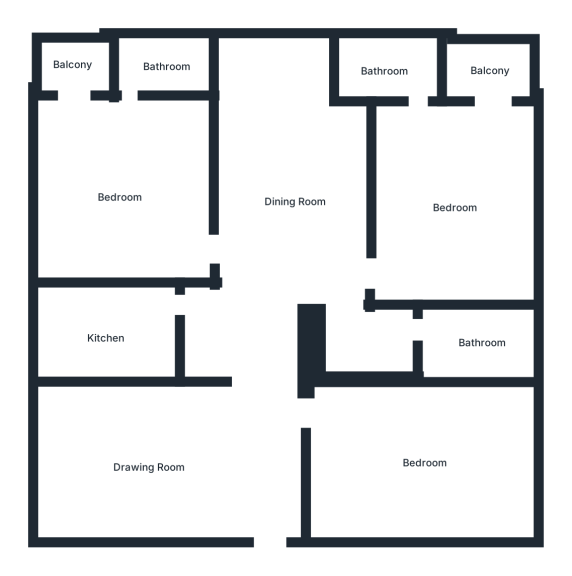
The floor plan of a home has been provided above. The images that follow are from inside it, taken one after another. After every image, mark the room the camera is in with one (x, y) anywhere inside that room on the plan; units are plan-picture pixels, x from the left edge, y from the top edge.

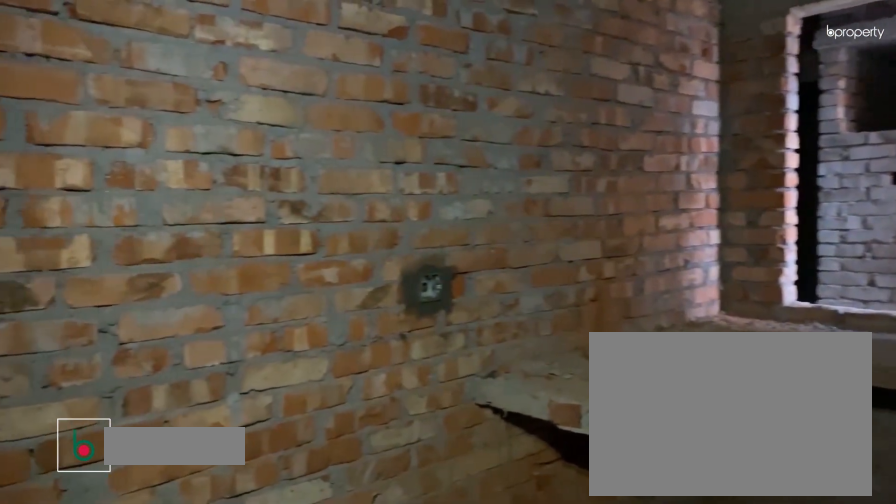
(106, 339)
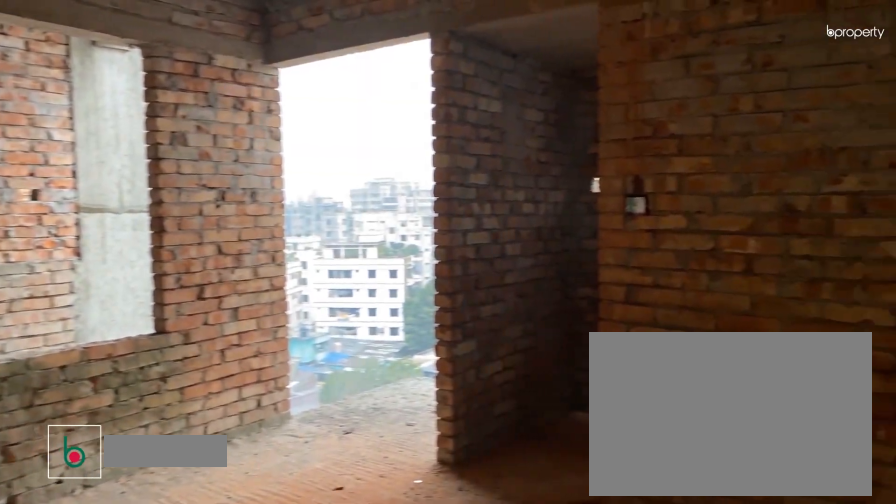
(120, 199)
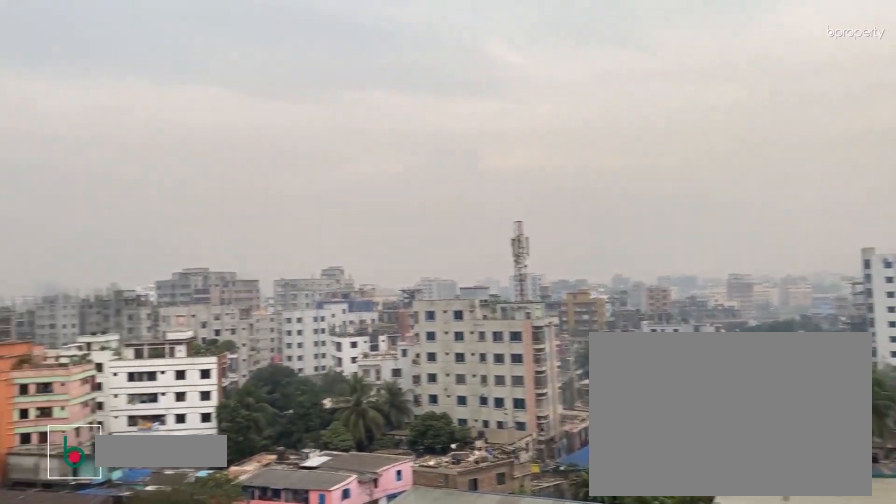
(70, 63)
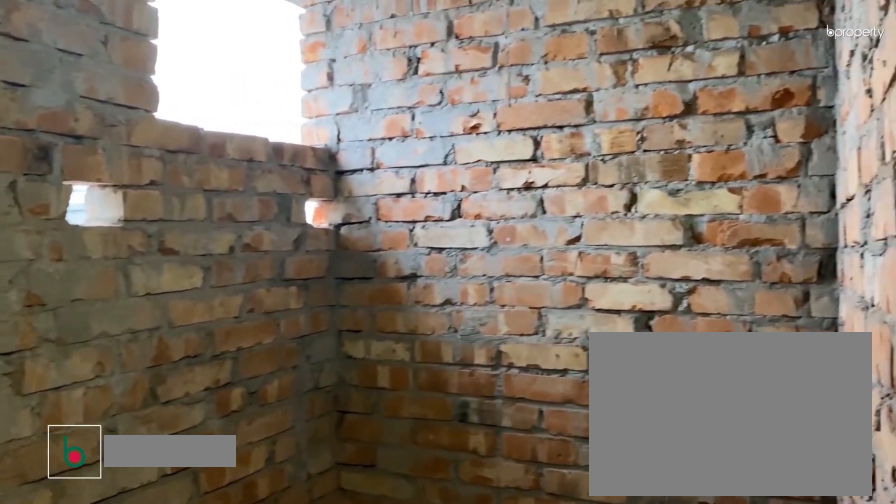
(166, 67)
